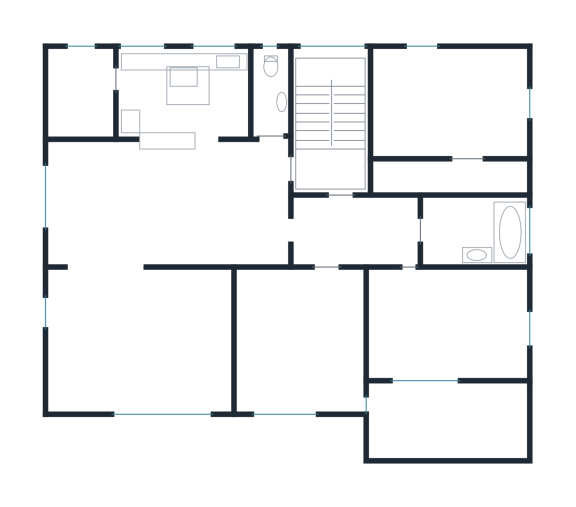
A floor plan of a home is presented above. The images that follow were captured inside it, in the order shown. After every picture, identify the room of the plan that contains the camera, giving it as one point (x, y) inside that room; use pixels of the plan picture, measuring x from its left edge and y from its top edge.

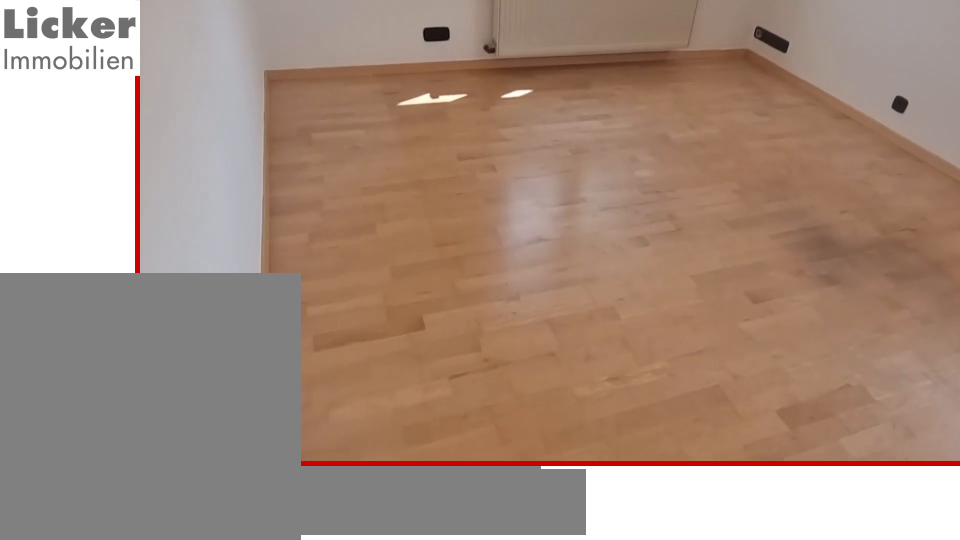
(457, 331)
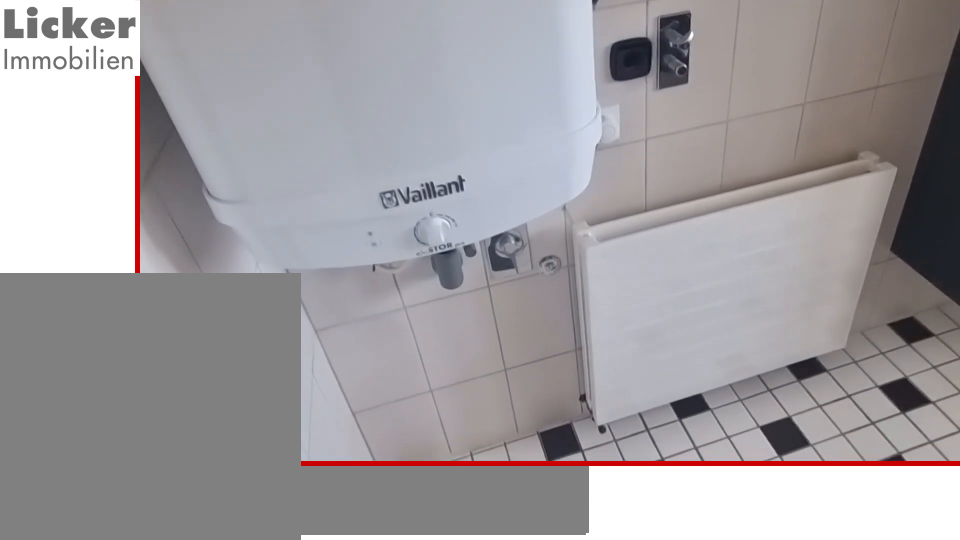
(471, 235)
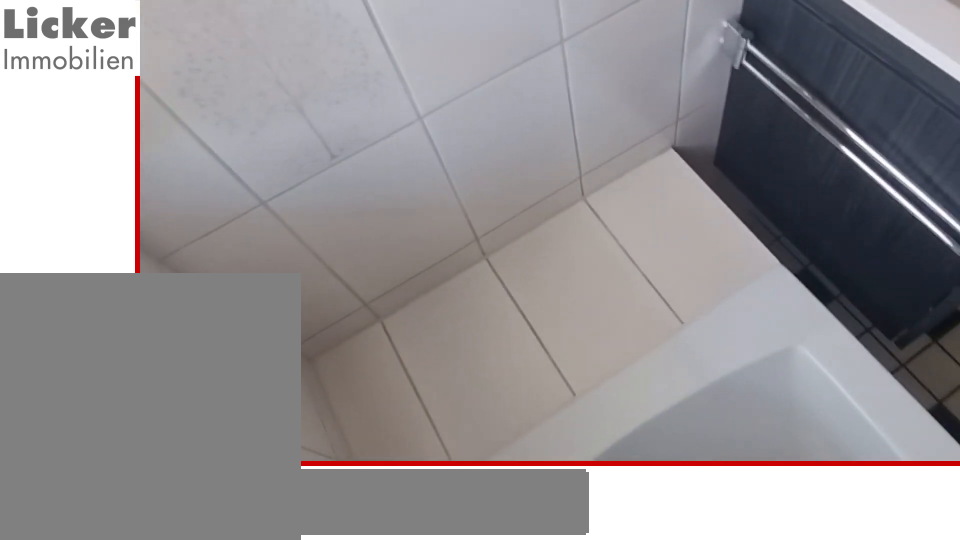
(471, 235)
